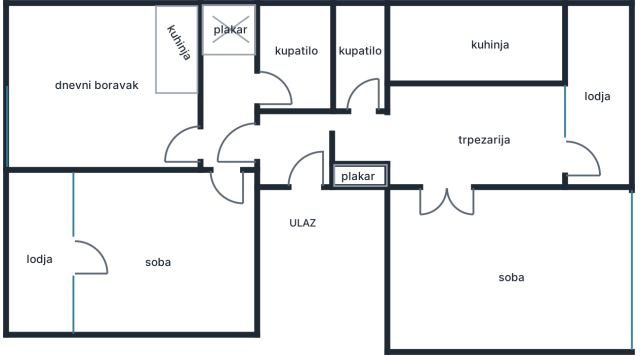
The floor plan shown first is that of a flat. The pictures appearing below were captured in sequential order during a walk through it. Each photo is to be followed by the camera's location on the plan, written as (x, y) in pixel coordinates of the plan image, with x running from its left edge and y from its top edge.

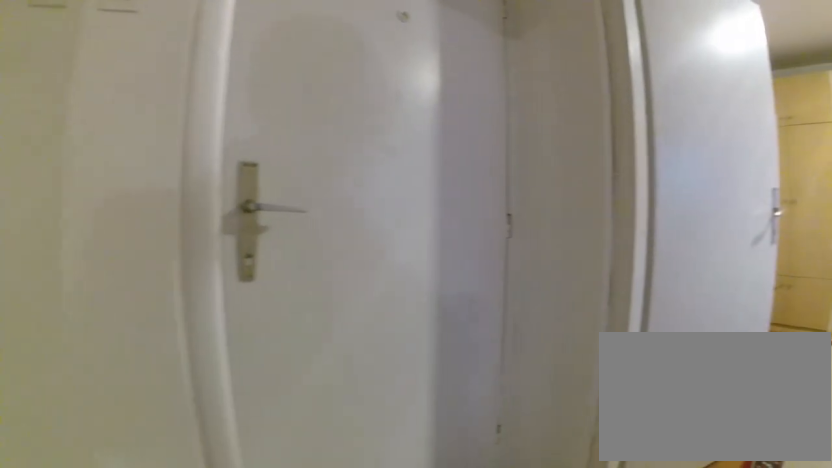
(203, 132)
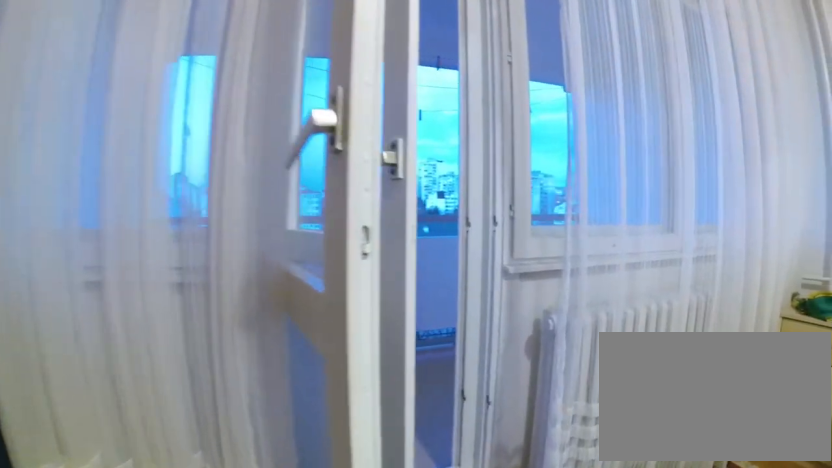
(165, 273)
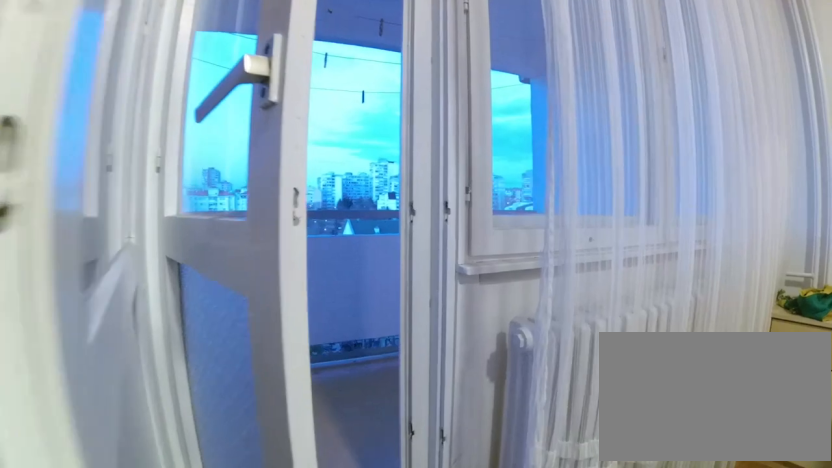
(150, 273)
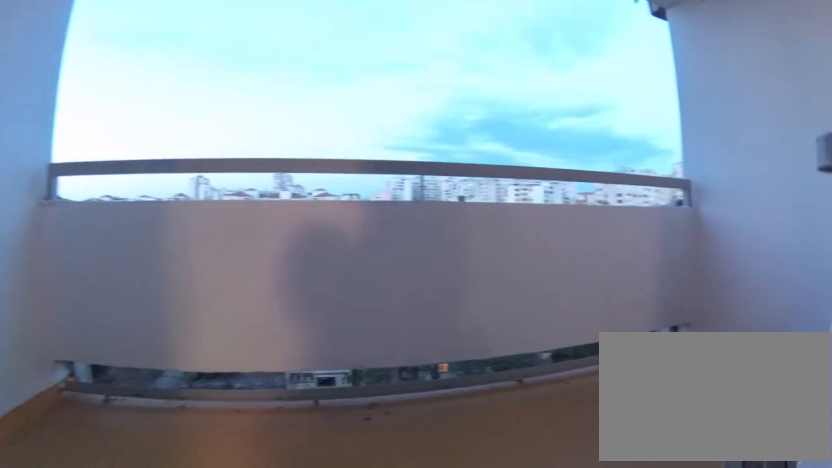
(80, 272)
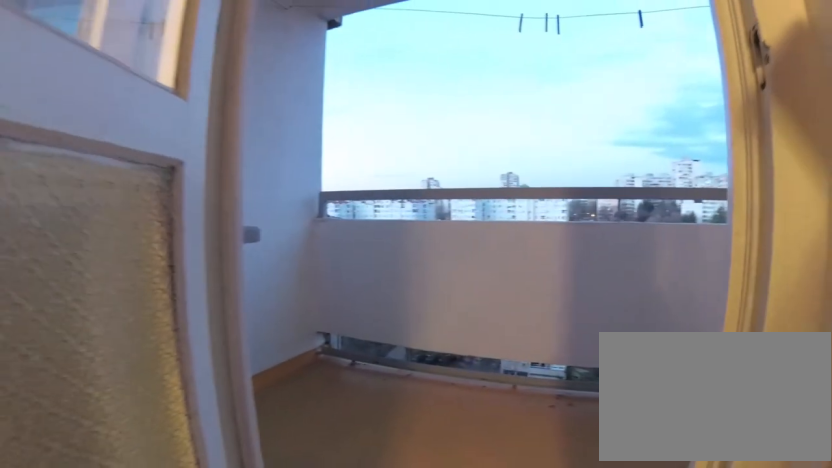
(89, 269)
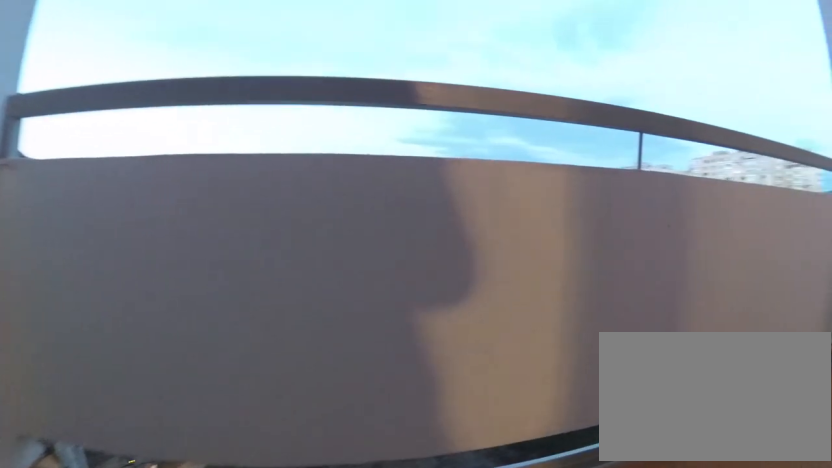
(56, 297)
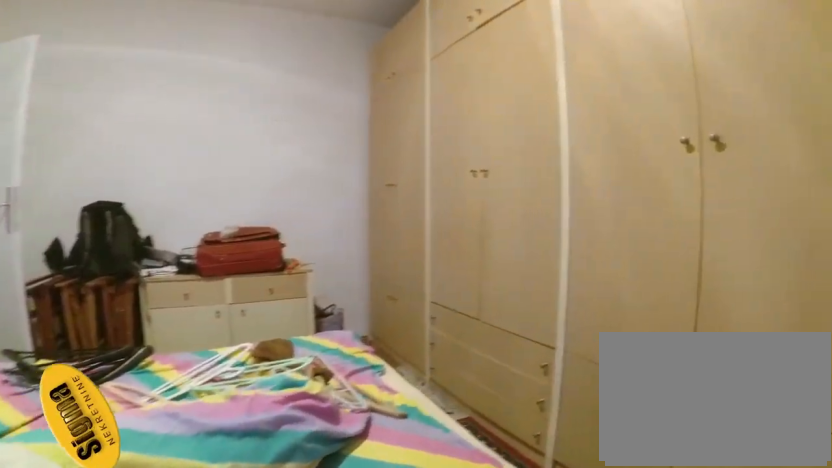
(91, 274)
